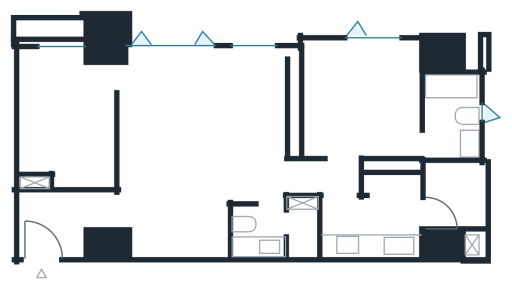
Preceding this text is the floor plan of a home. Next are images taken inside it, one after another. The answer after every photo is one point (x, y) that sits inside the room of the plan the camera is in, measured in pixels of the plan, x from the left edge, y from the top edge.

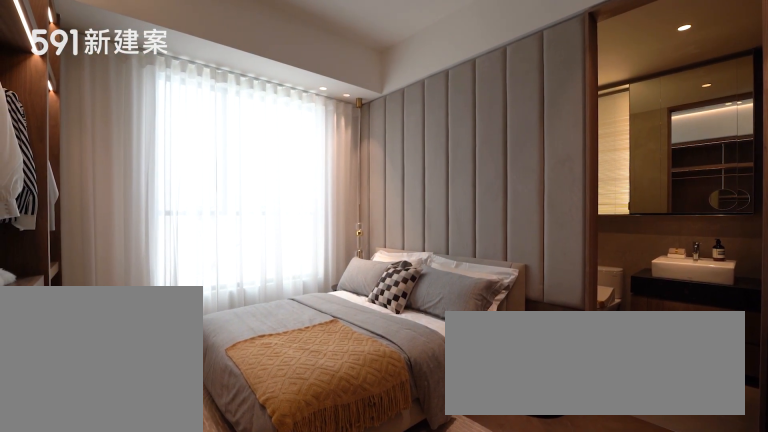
(363, 100)
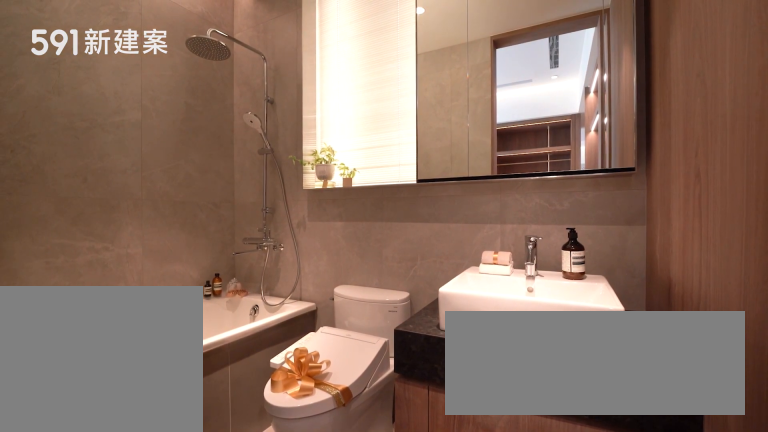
(452, 111)
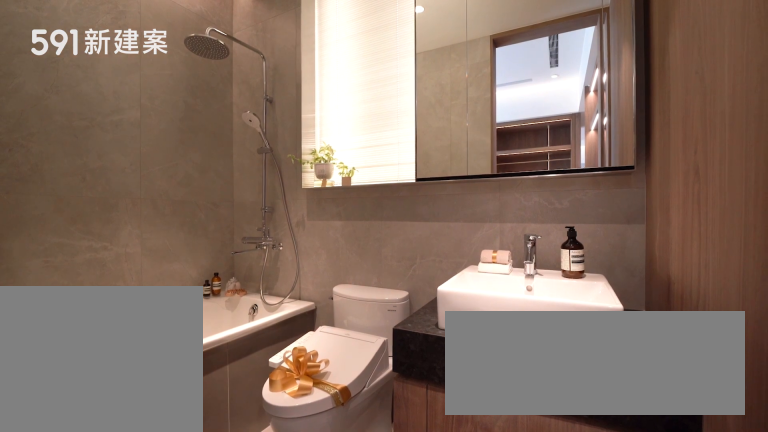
(452, 111)
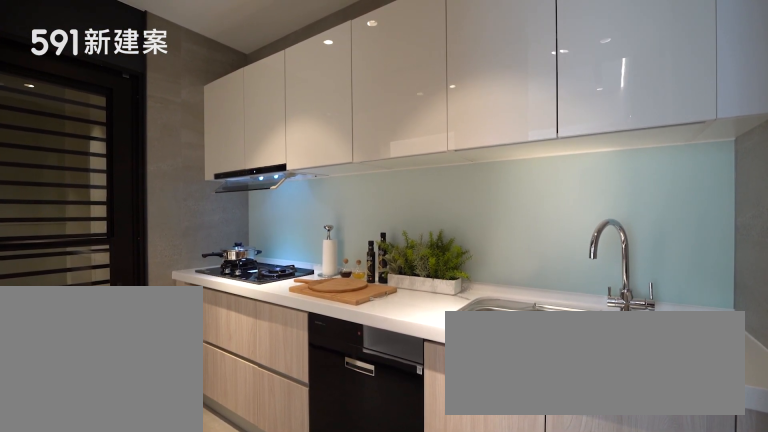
(373, 220)
